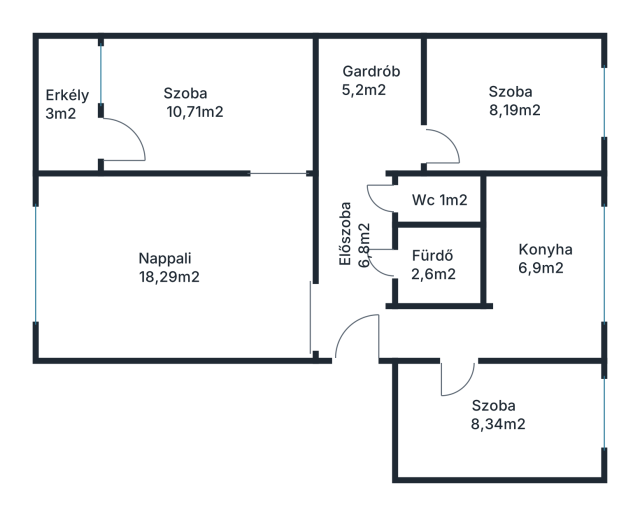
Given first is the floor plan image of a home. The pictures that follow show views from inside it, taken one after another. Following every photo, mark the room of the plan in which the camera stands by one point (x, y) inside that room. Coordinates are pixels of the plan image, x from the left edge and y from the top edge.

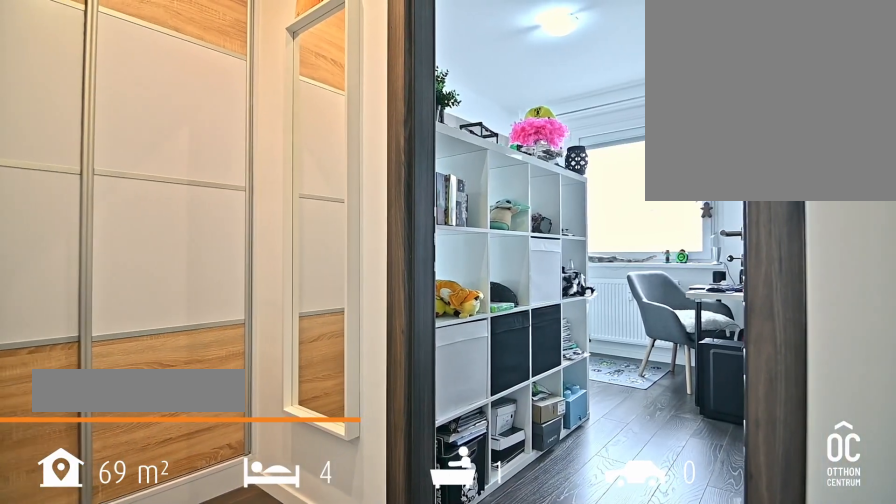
(367, 103)
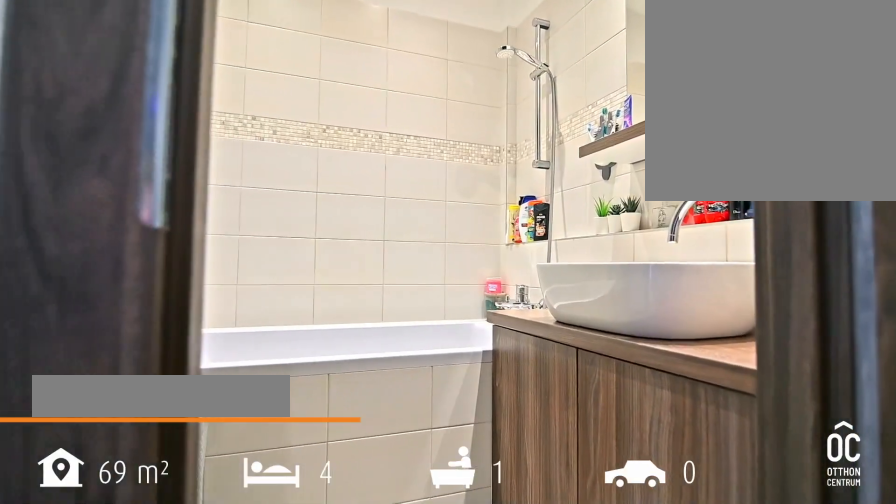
(438, 263)
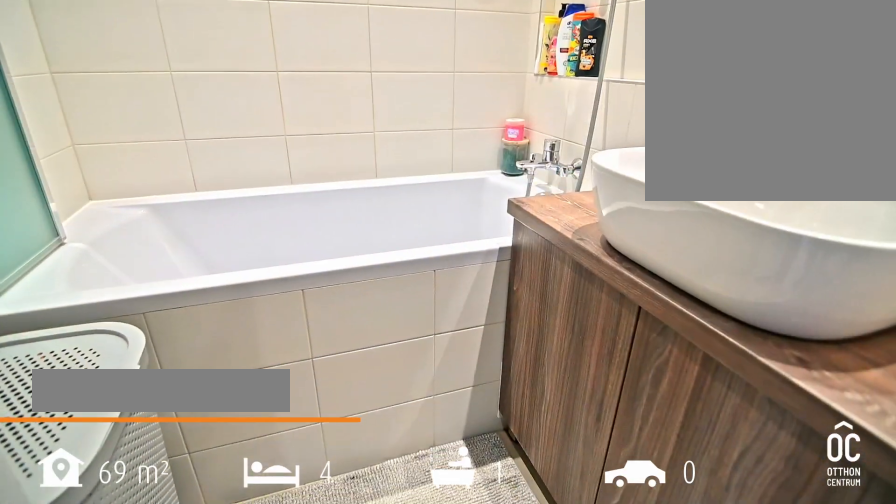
(438, 263)
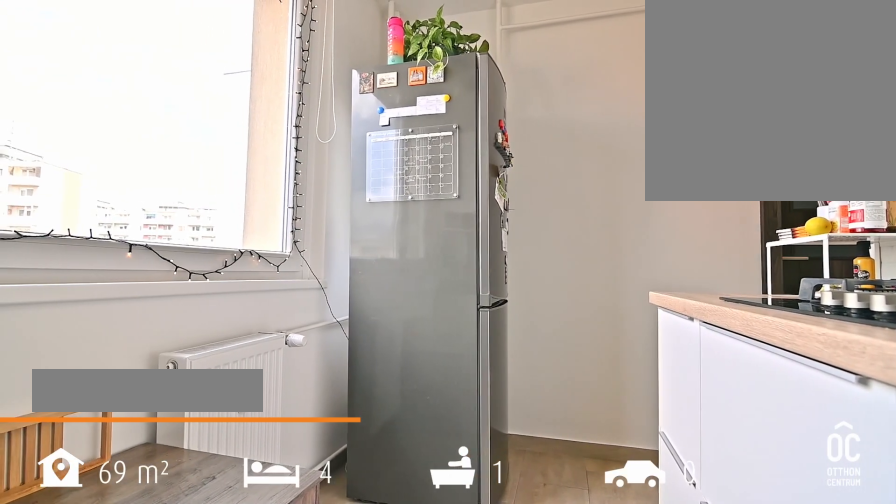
(541, 260)
